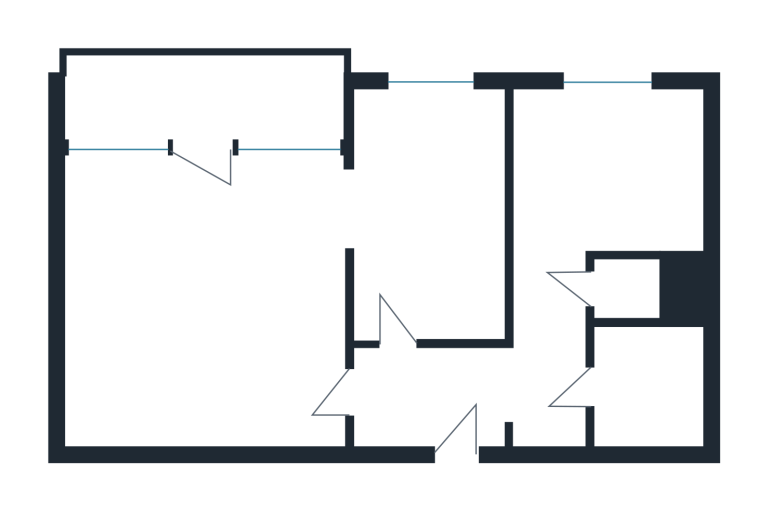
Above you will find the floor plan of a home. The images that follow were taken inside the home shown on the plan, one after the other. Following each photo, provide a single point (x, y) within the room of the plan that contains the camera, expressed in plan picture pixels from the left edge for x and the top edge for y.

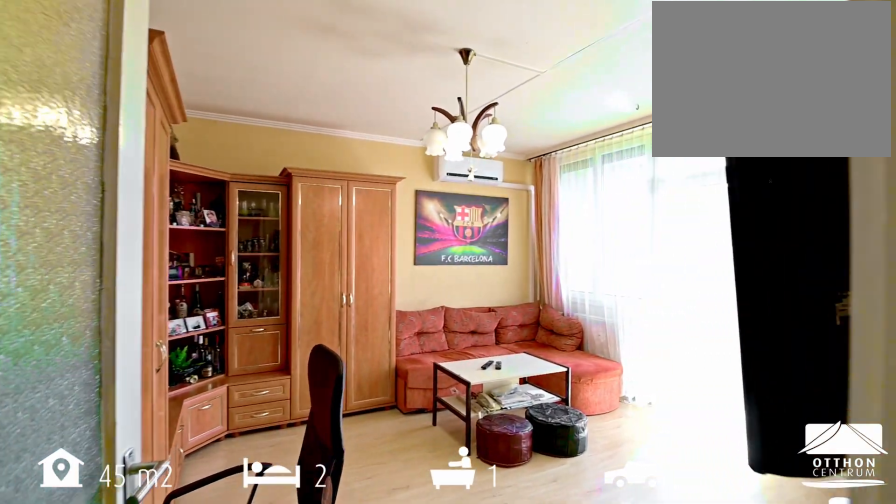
(212, 283)
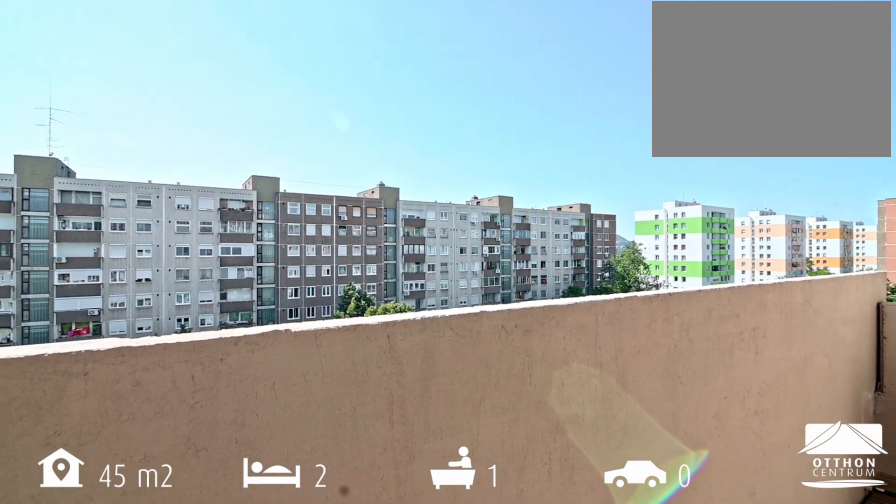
(203, 87)
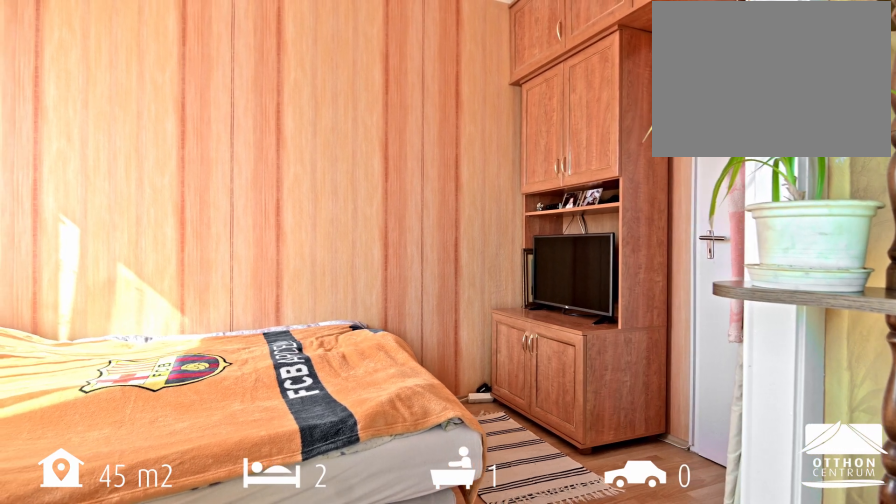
(430, 216)
